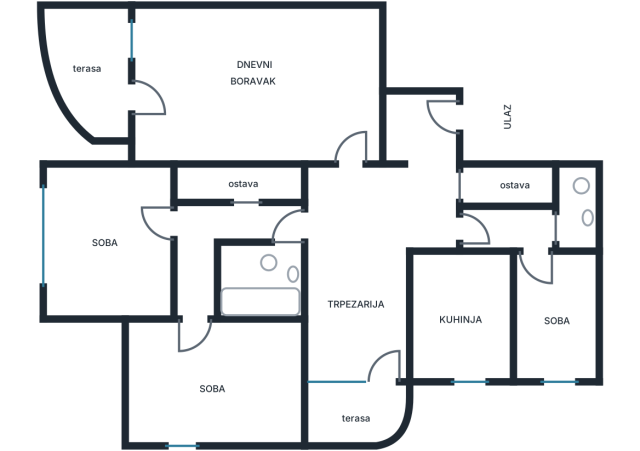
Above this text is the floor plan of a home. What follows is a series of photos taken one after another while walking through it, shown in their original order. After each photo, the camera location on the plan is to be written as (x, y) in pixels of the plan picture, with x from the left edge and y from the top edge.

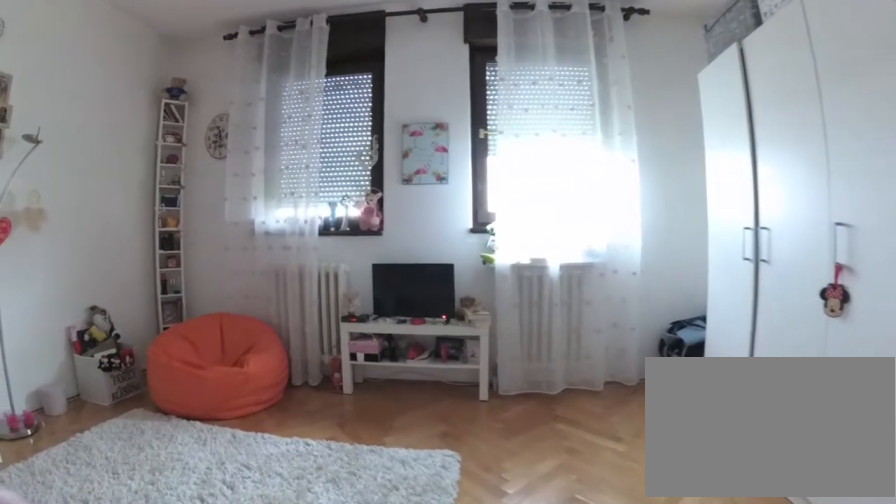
(162, 220)
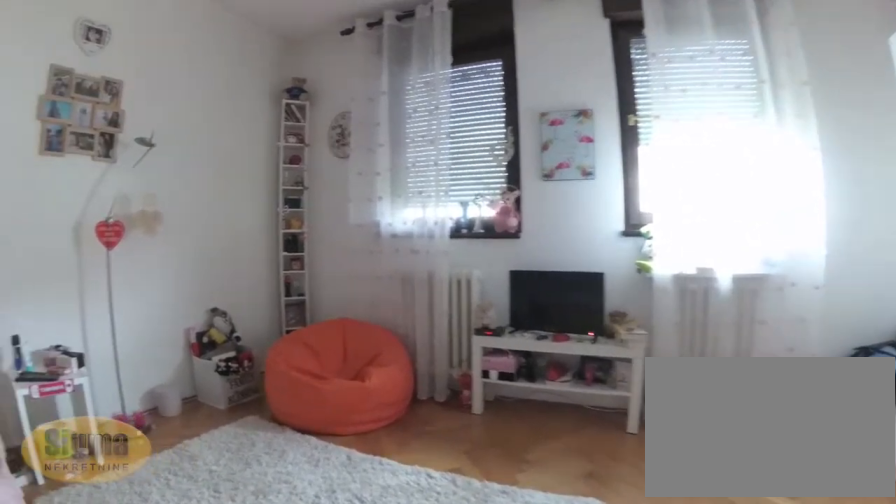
(146, 217)
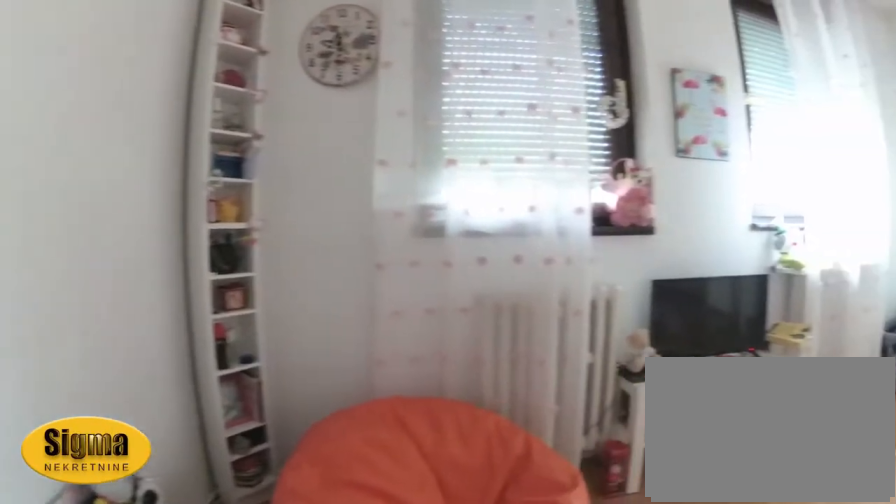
(135, 277)
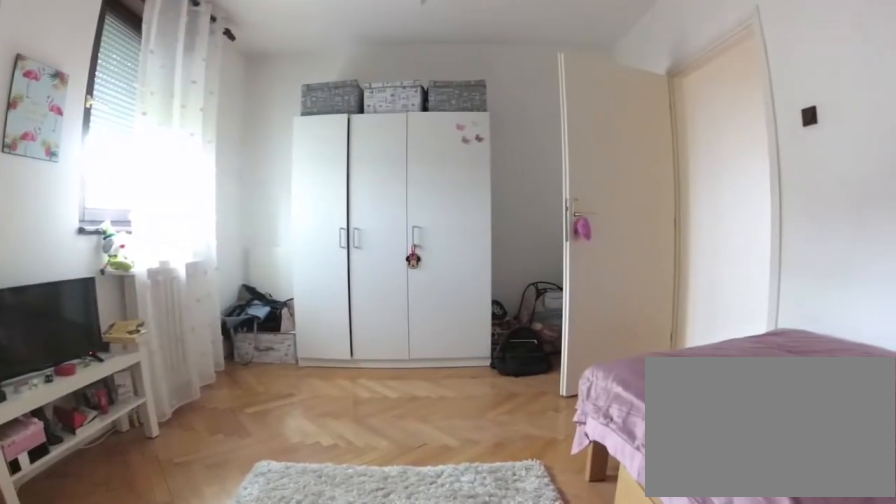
(124, 306)
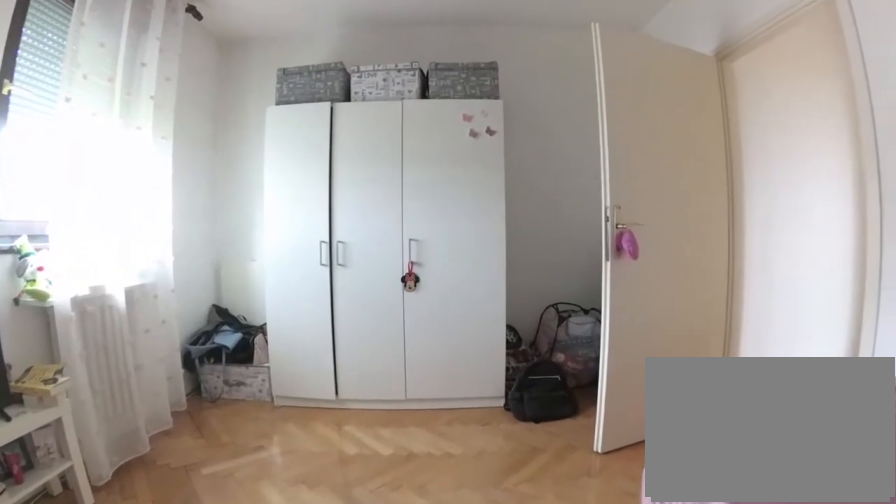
(119, 291)
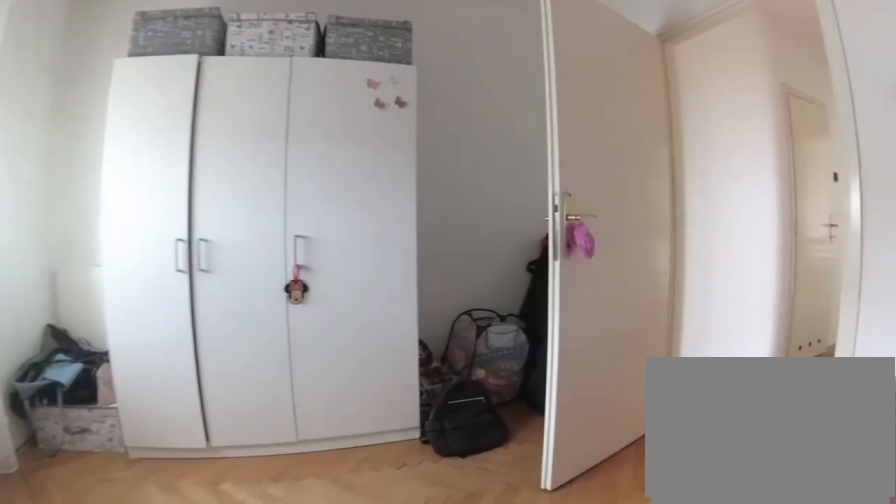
(118, 273)
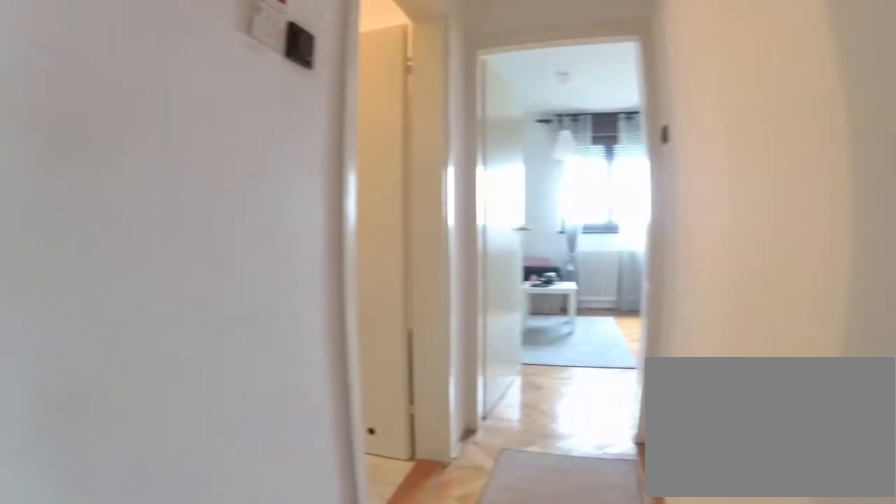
(171, 214)
